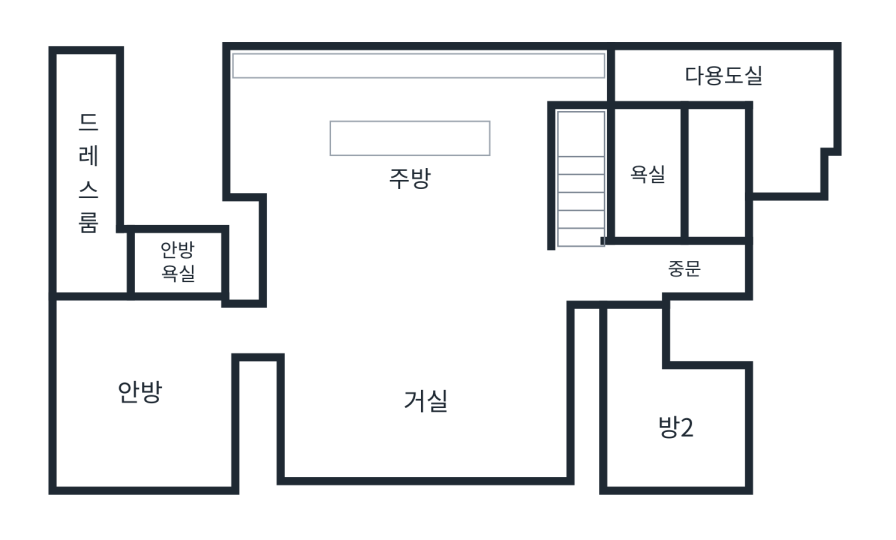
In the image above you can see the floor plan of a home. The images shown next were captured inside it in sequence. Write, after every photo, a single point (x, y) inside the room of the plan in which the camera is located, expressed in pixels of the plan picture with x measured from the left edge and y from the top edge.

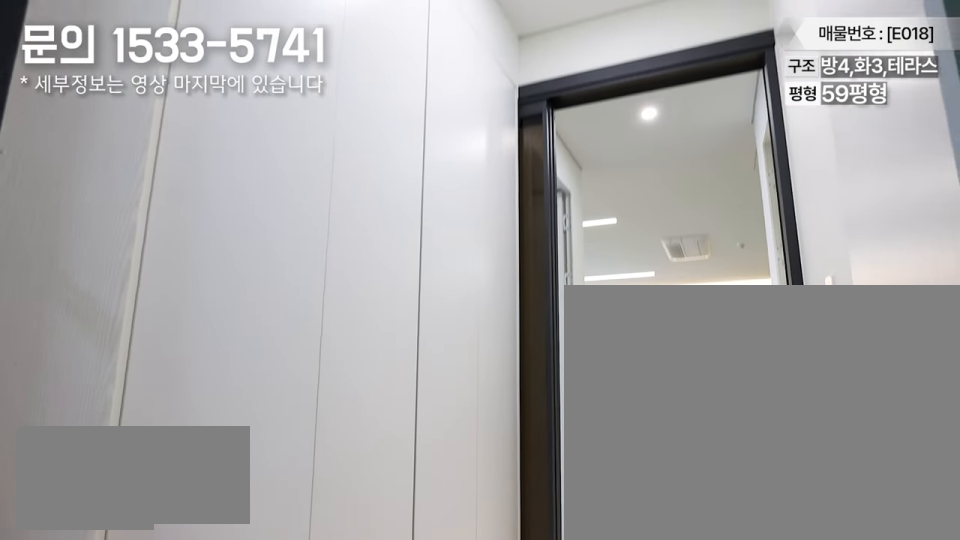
(684, 268)
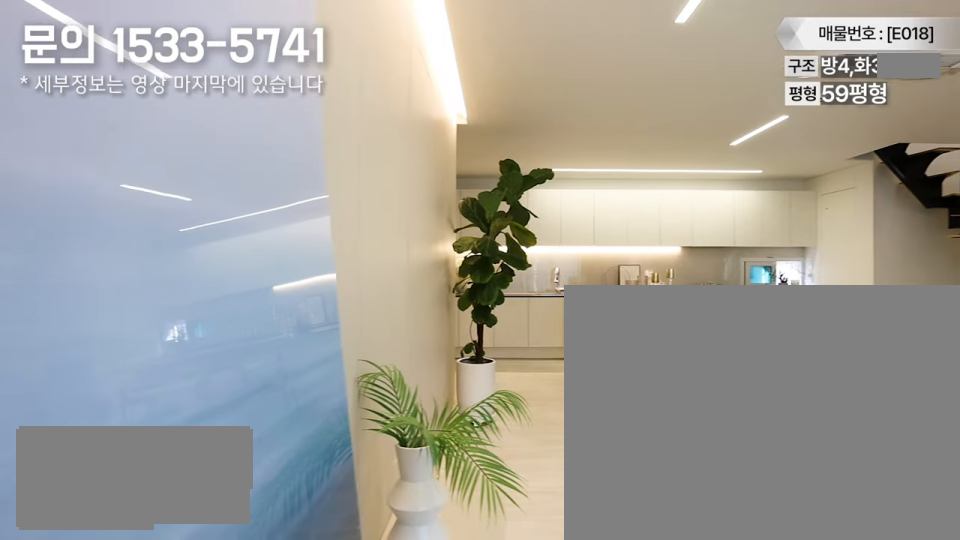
(415, 347)
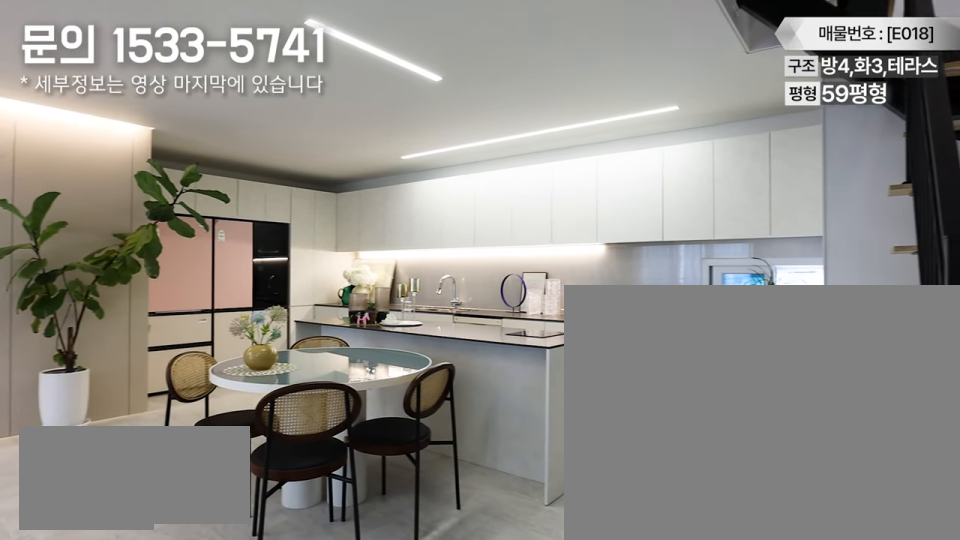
(413, 160)
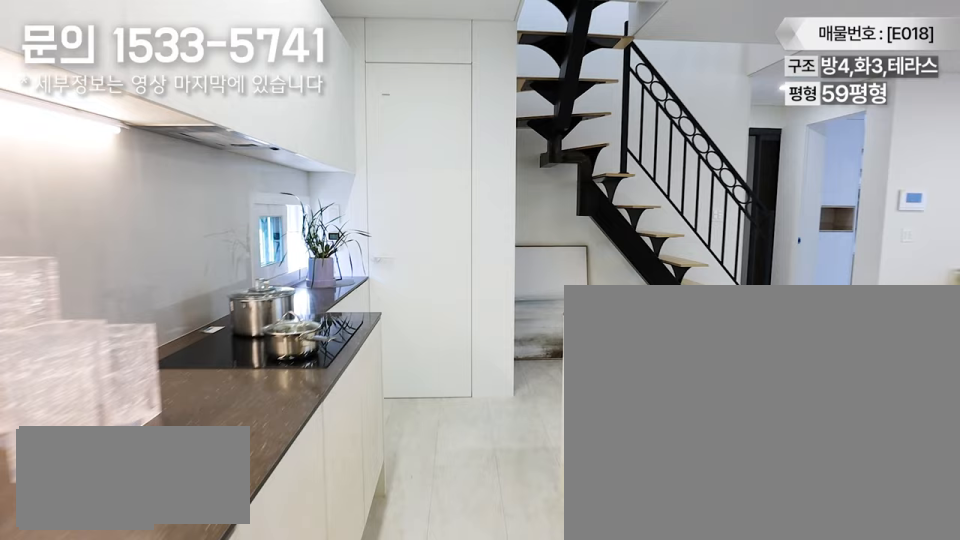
(413, 160)
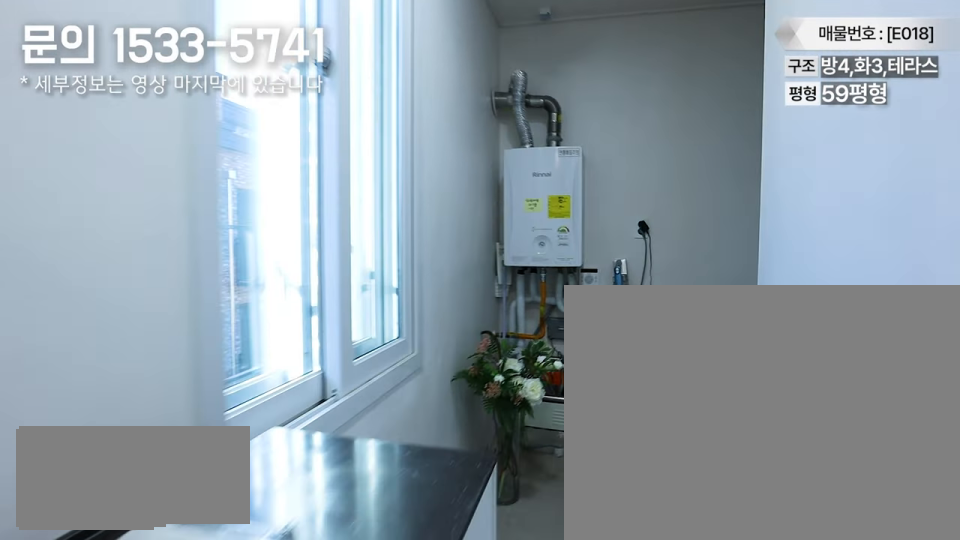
(730, 75)
